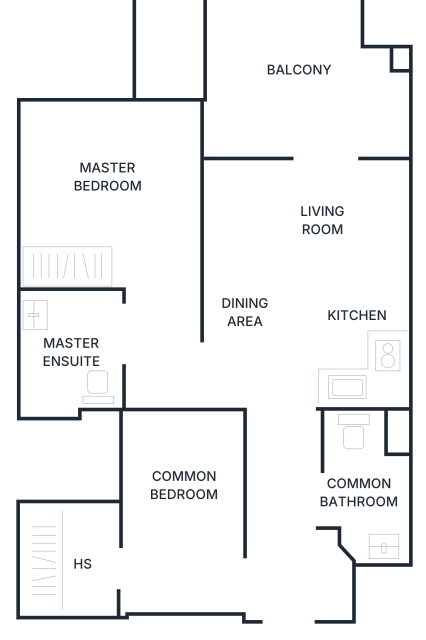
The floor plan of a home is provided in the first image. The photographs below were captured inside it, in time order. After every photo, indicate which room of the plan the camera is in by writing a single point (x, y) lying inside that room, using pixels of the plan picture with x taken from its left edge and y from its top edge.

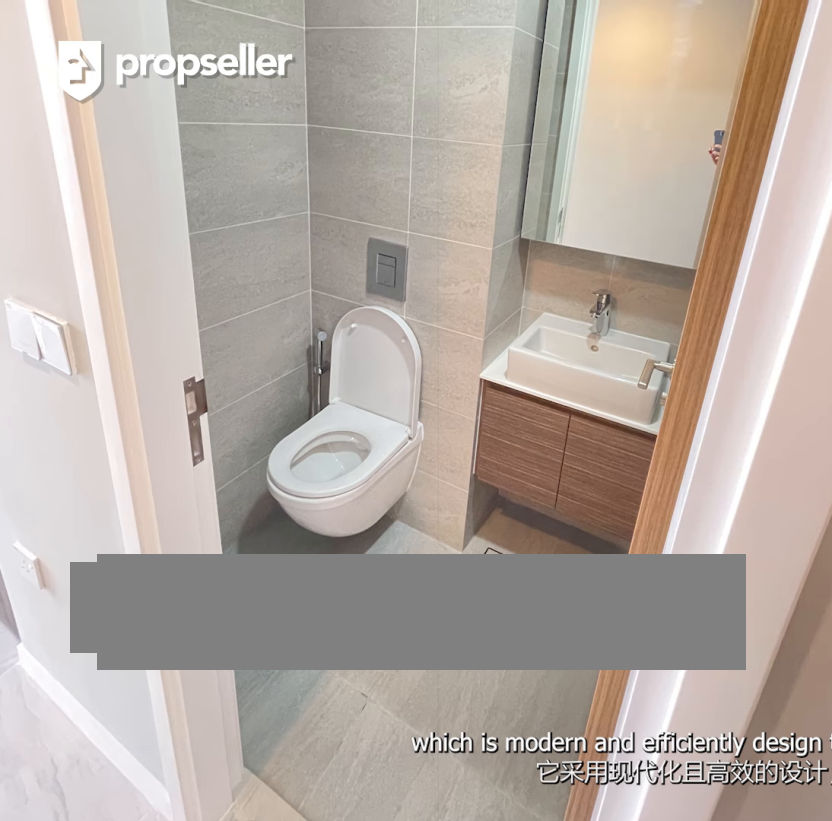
(364, 488)
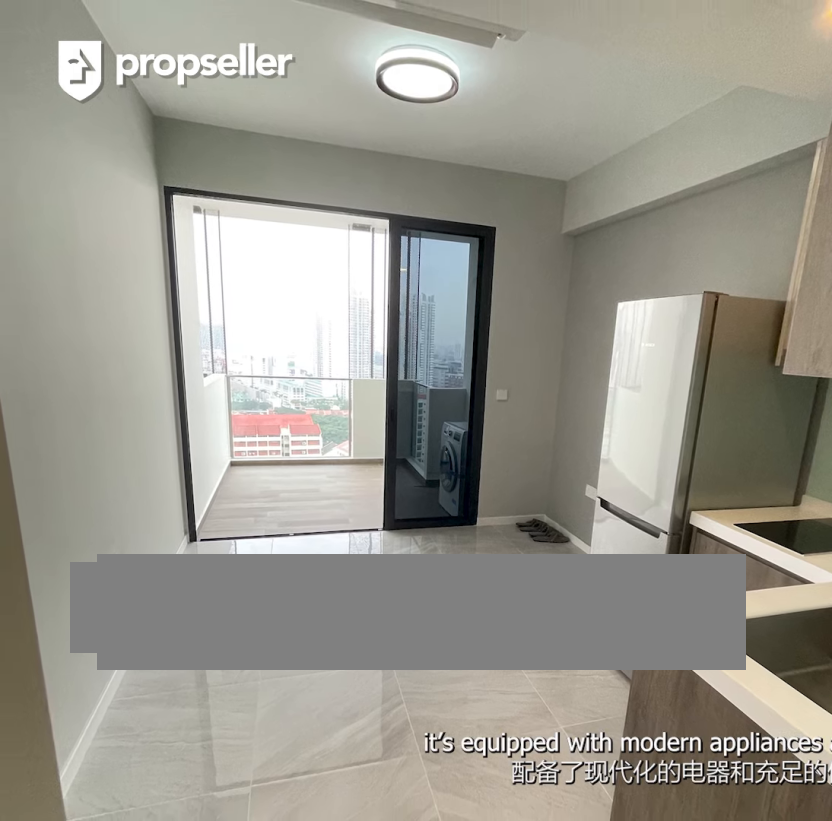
(362, 347)
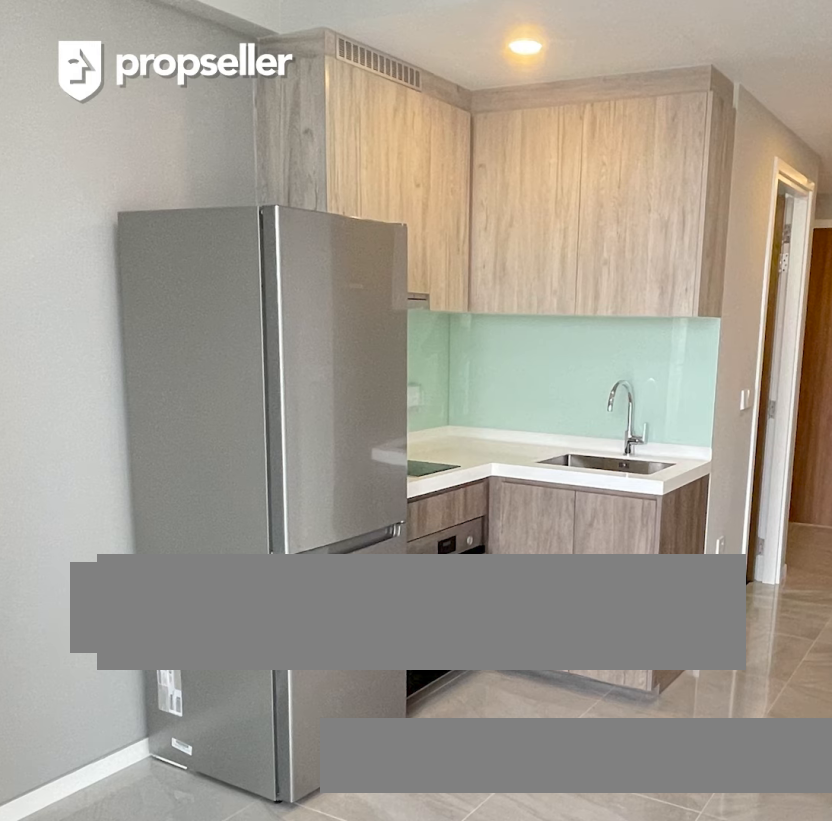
(362, 347)
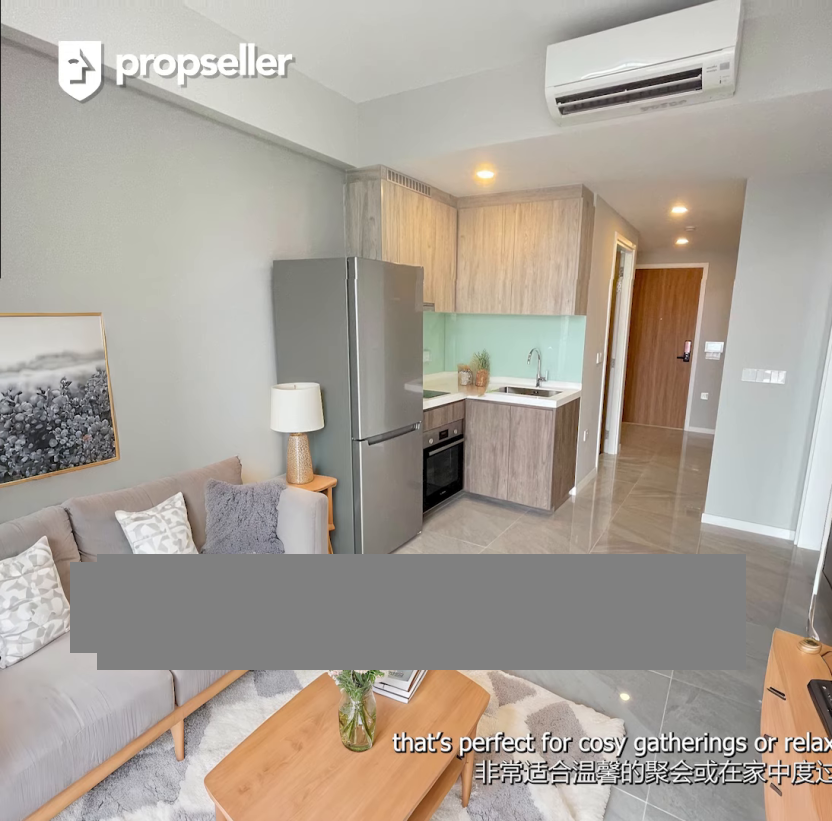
(302, 239)
